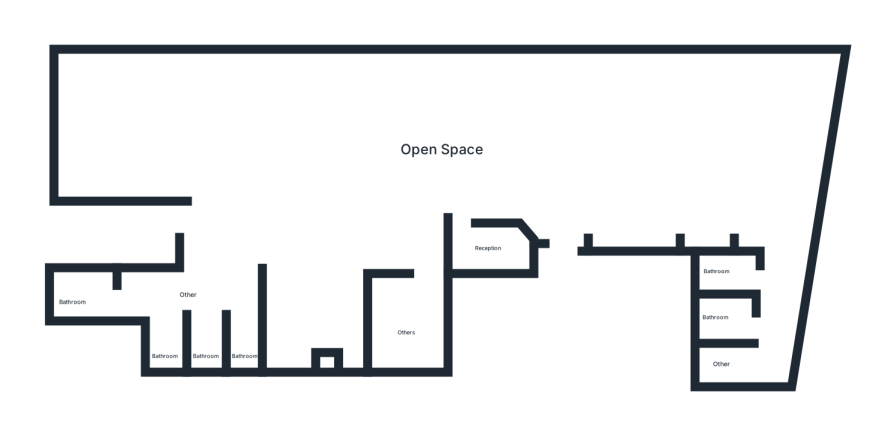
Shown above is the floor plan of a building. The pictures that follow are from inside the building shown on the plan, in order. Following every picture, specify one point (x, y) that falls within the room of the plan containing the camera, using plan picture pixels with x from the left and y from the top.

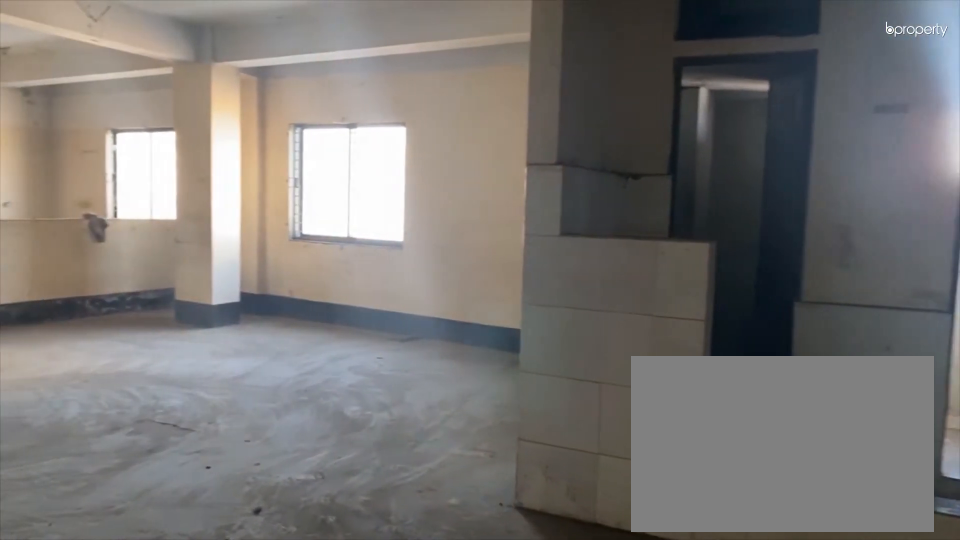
(278, 202)
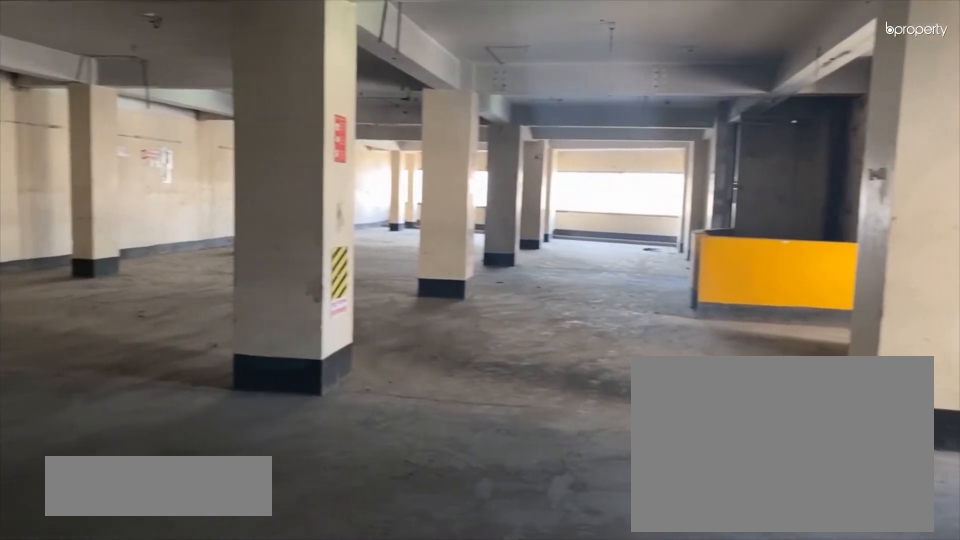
(278, 202)
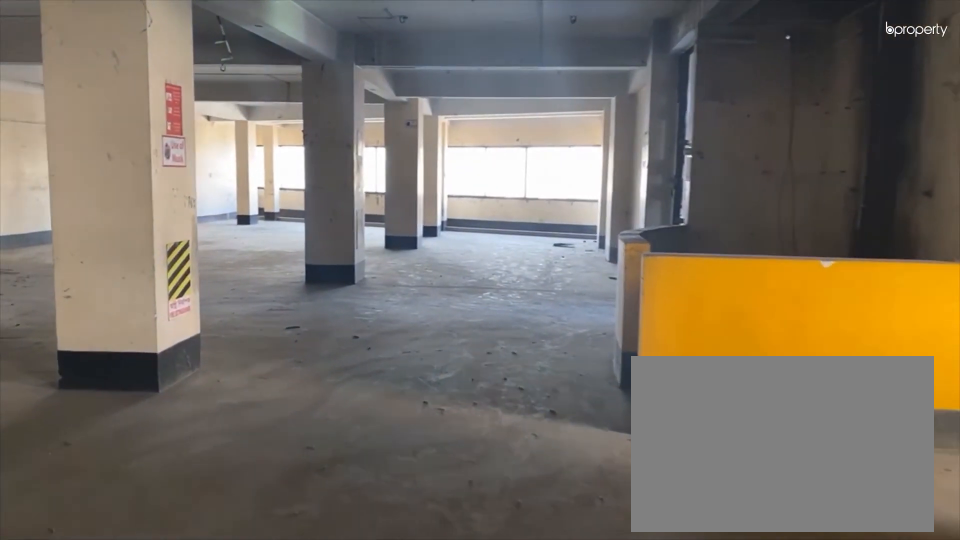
(406, 160)
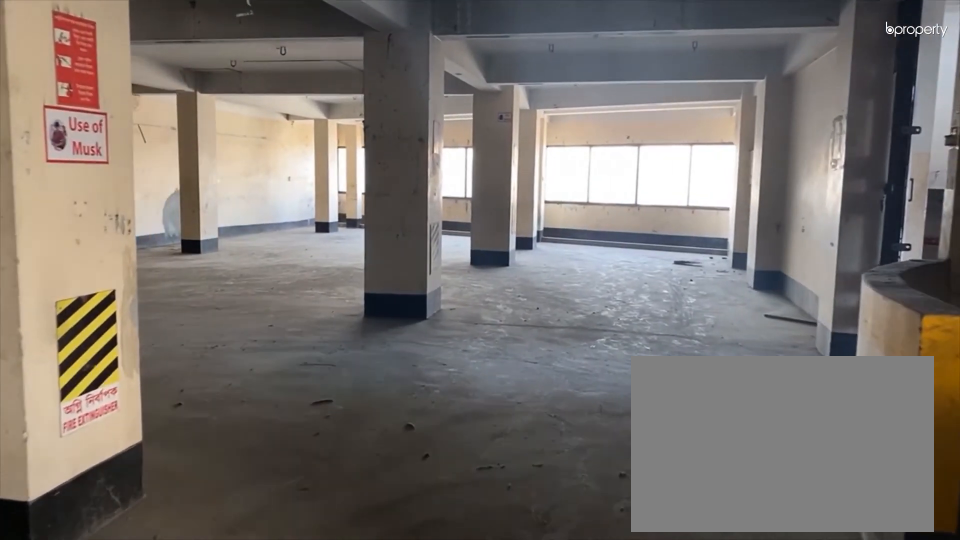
(406, 160)
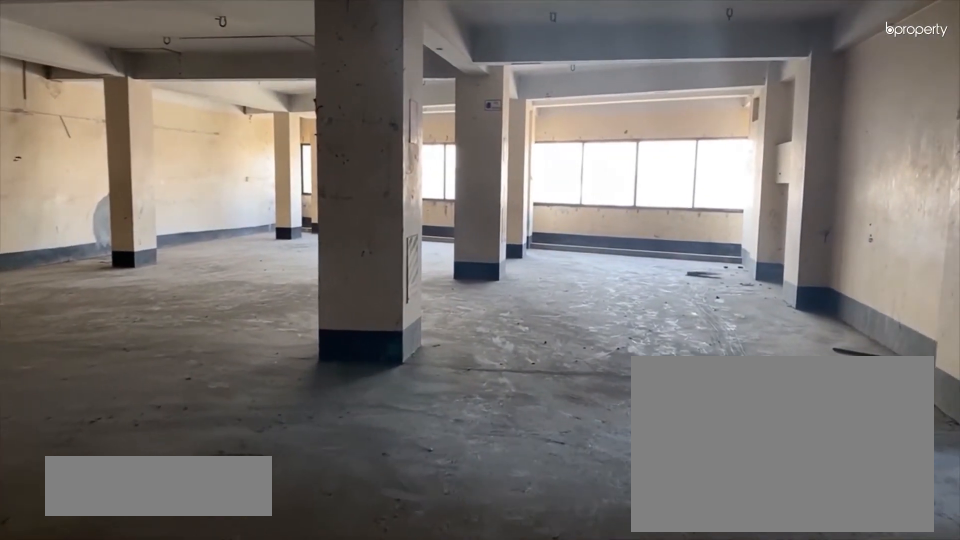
(498, 149)
